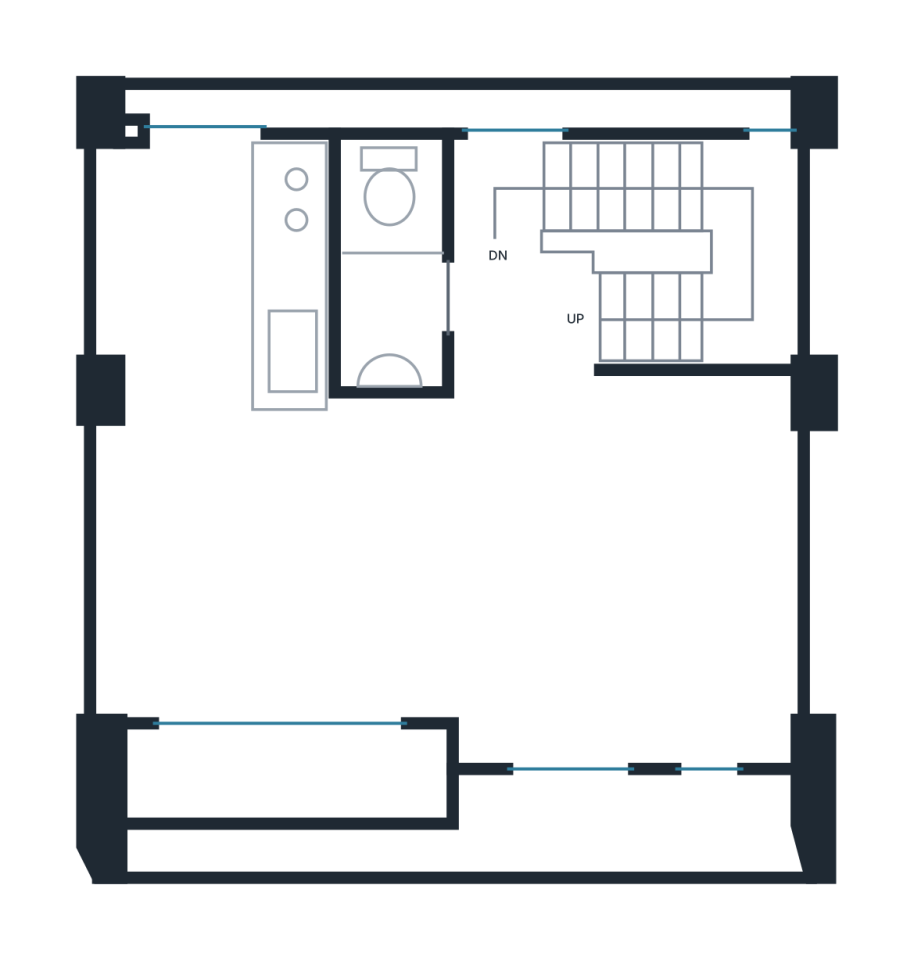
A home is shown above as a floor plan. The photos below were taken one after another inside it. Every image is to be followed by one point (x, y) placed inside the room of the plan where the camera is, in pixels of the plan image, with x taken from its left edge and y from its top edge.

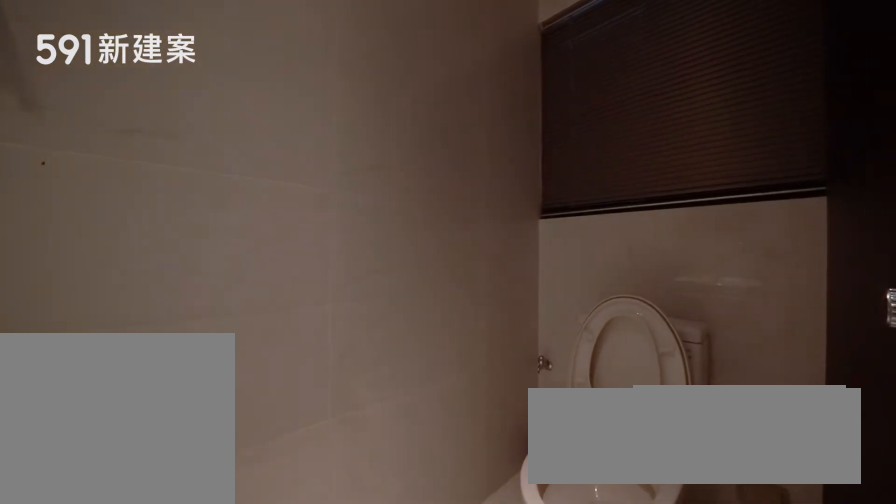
(389, 255)
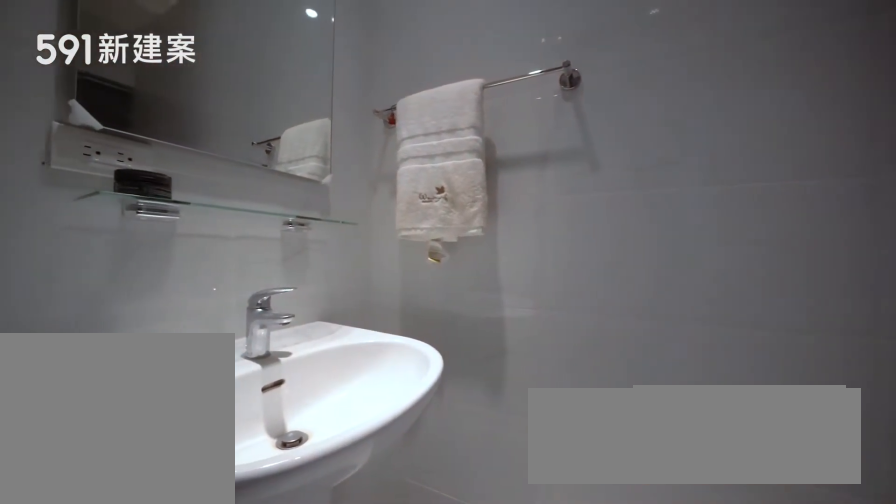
(389, 255)
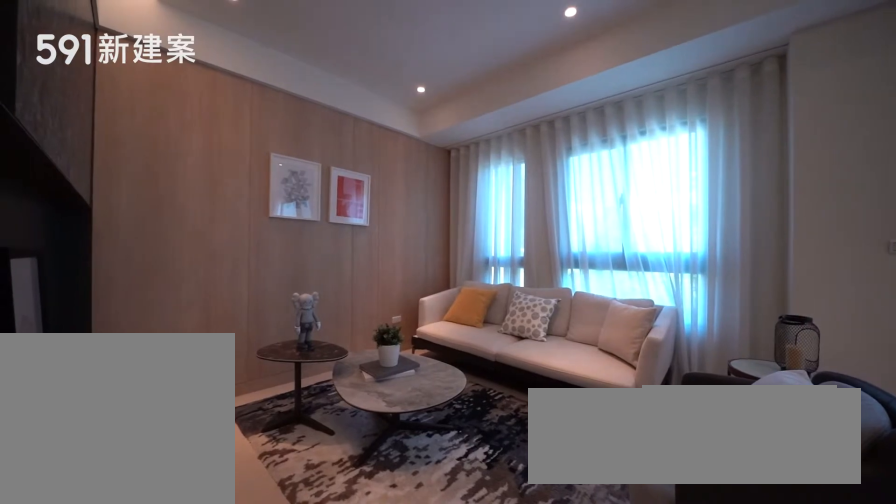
(634, 575)
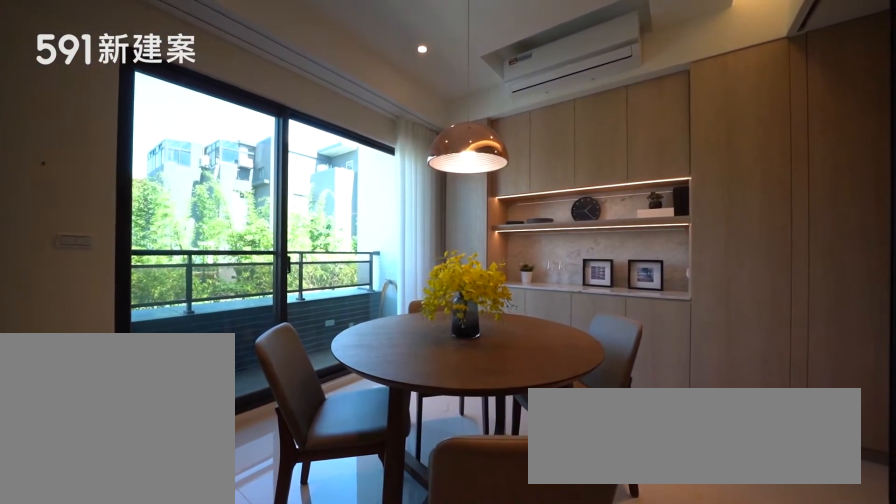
(251, 568)
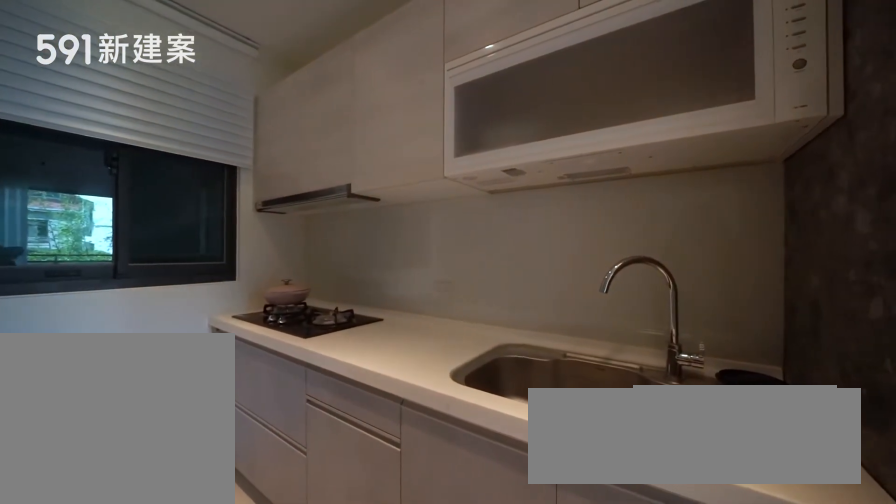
(218, 272)
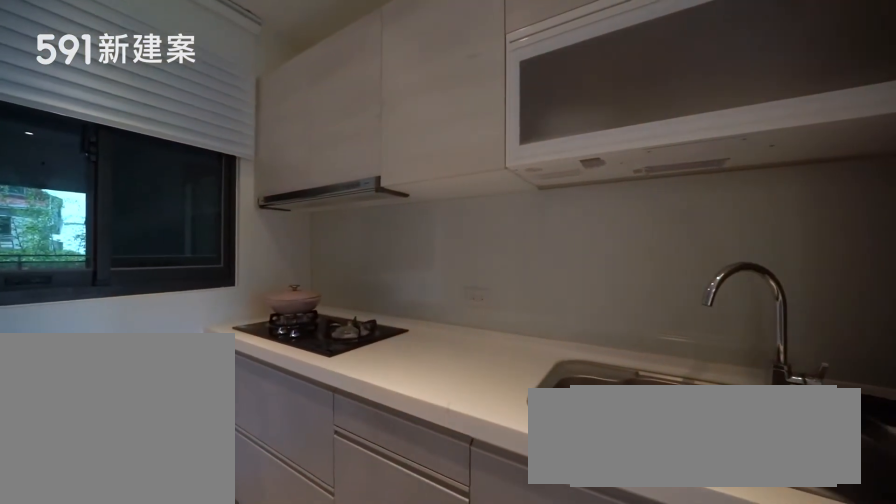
(218, 272)
